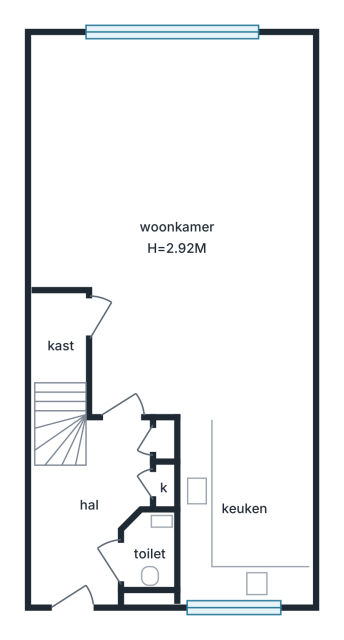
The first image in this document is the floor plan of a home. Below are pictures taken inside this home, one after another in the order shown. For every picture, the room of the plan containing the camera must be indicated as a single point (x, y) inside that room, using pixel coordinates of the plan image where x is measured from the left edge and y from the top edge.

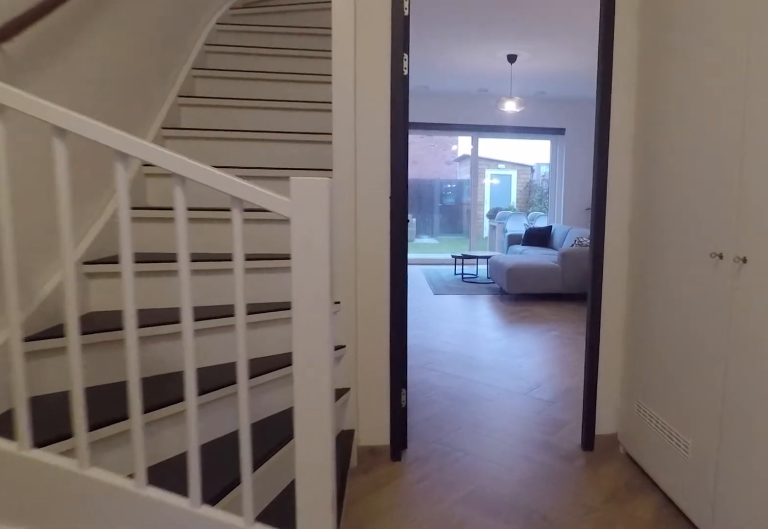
(89, 513)
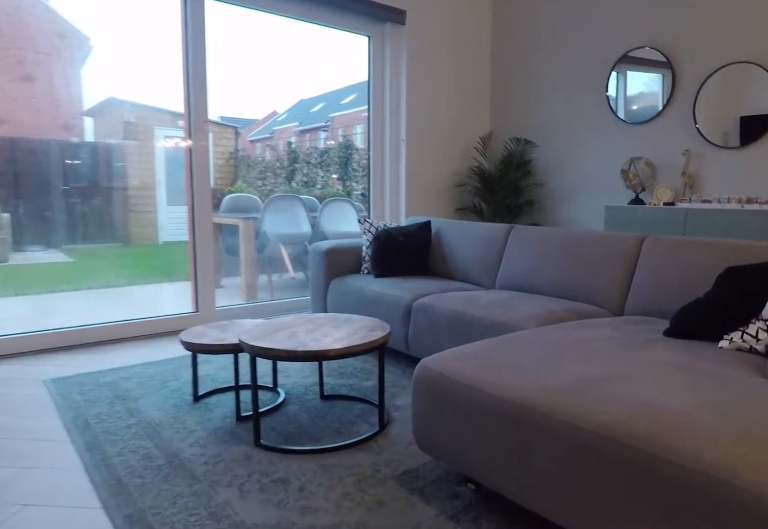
(185, 269)
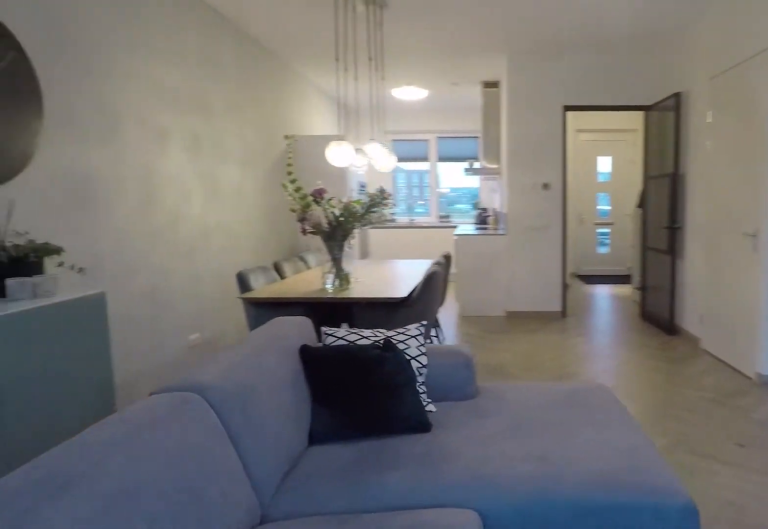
(185, 269)
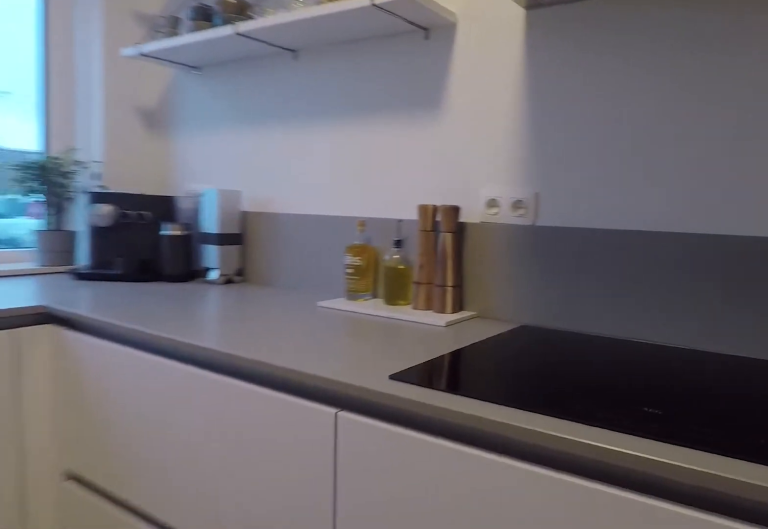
(245, 506)
